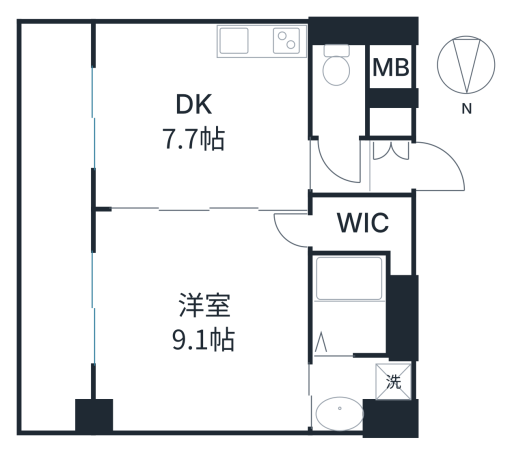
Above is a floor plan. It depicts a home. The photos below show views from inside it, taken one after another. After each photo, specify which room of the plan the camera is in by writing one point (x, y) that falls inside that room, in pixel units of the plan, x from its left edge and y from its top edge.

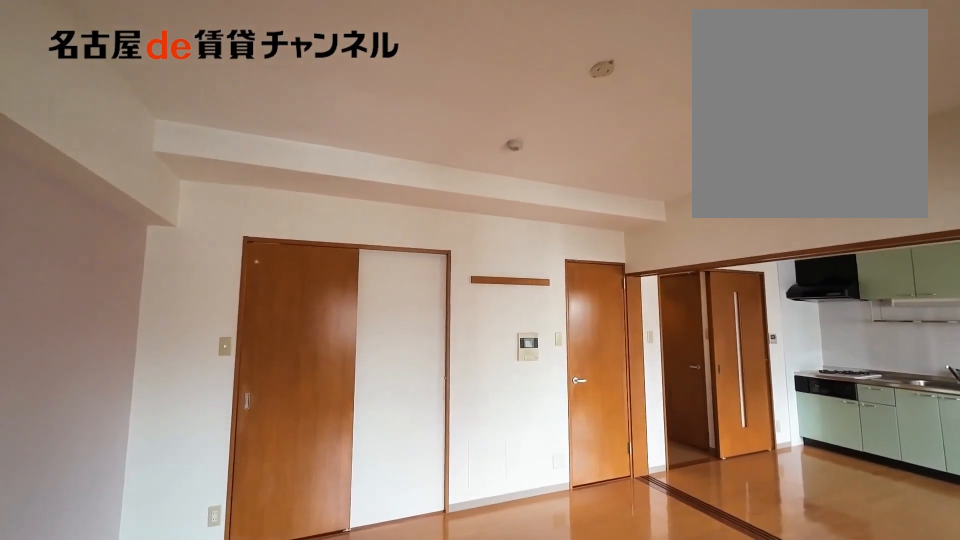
(199, 322)
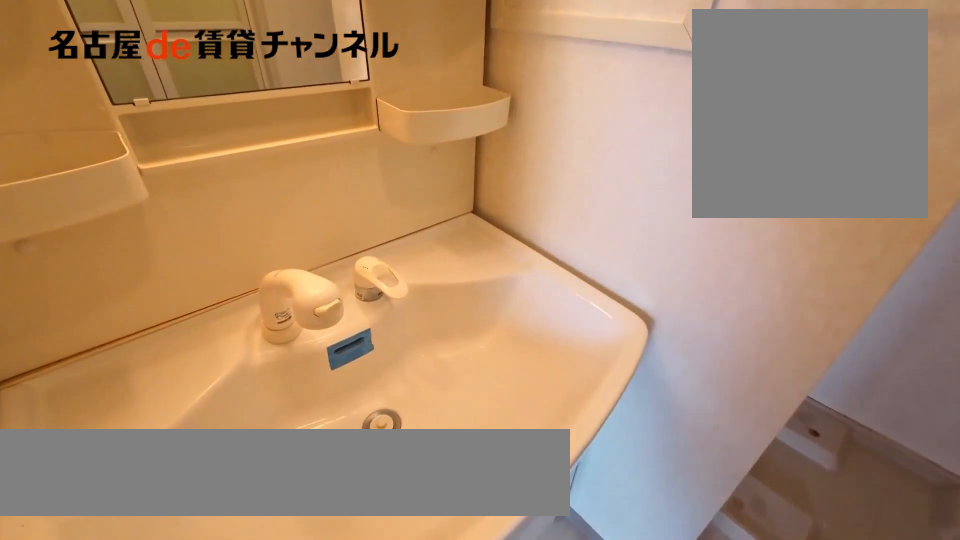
(358, 389)
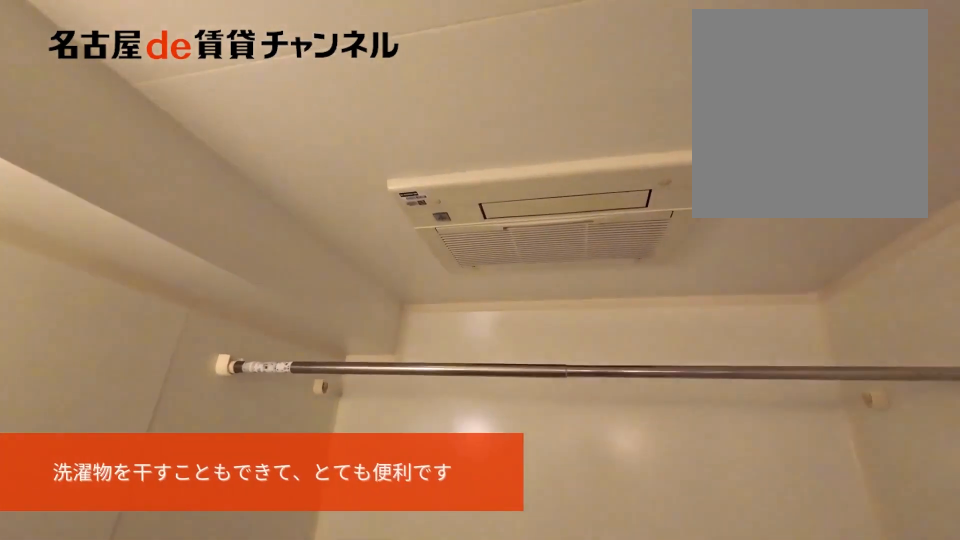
(350, 304)
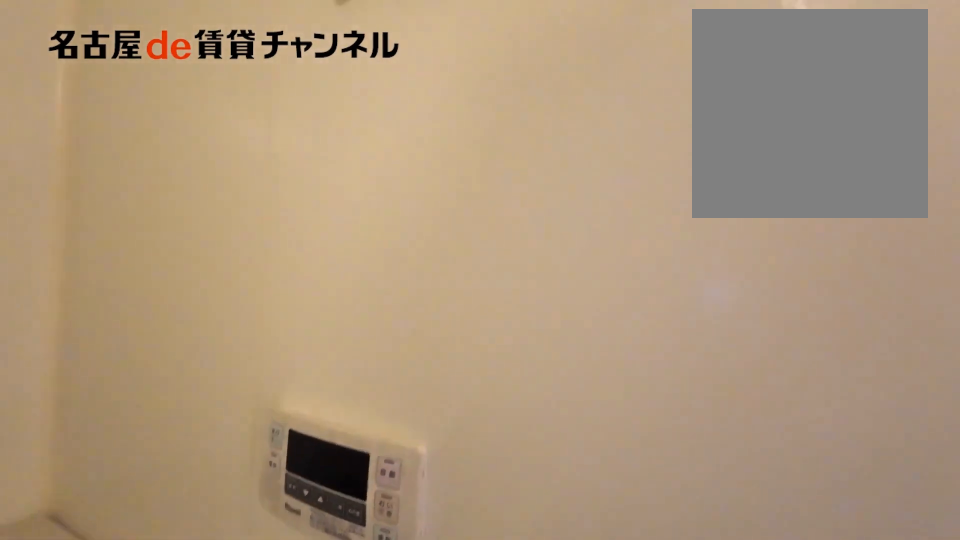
(350, 304)
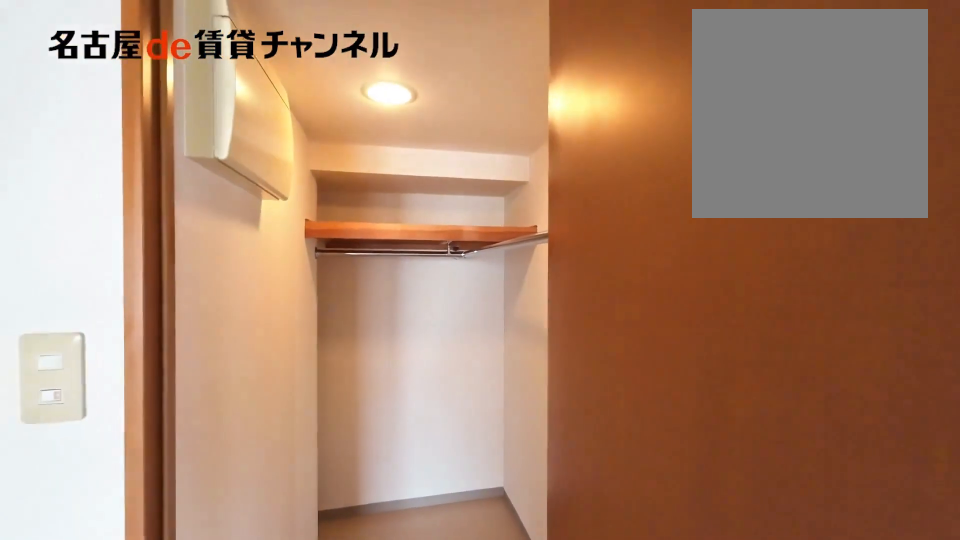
(368, 227)
